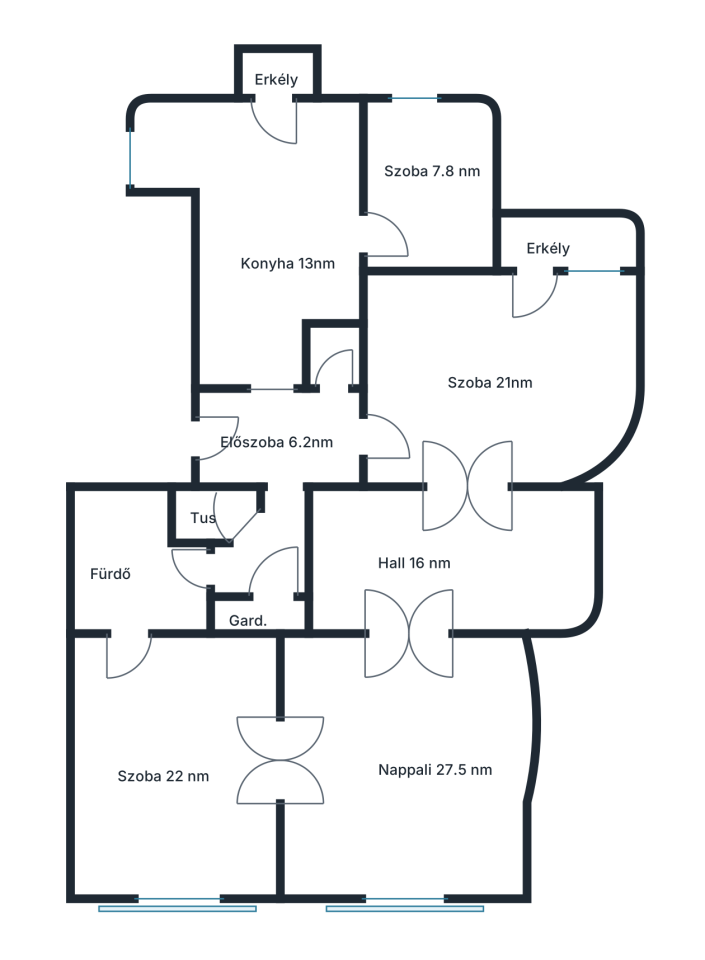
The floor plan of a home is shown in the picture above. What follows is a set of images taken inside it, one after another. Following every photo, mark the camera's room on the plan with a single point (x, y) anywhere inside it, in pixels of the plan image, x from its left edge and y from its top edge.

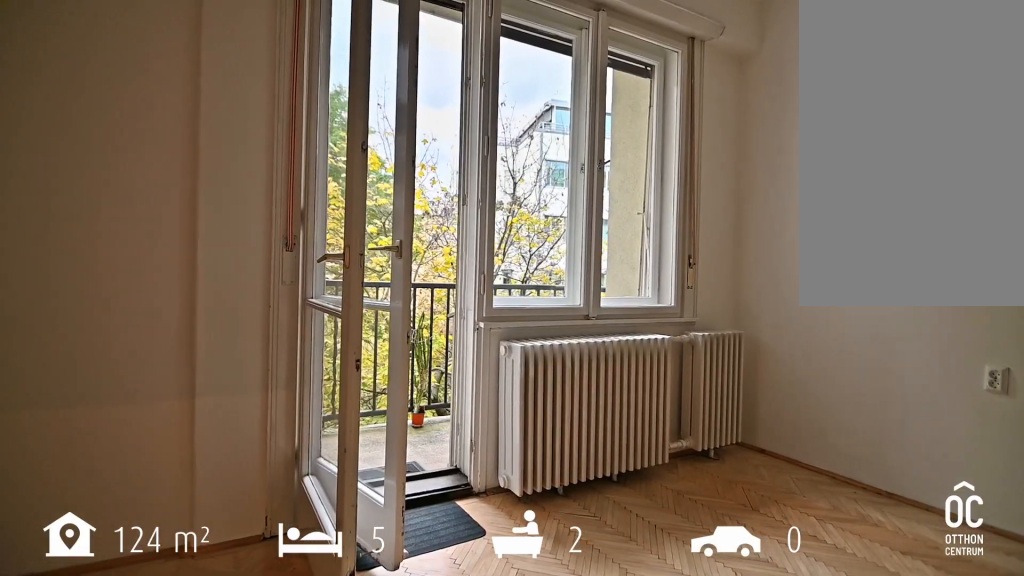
(487, 377)
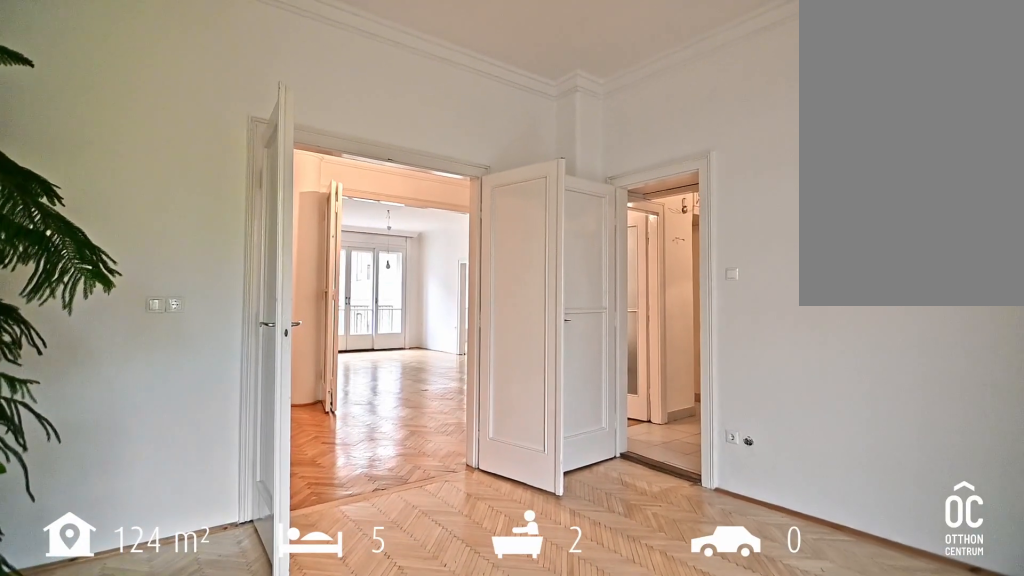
(487, 377)
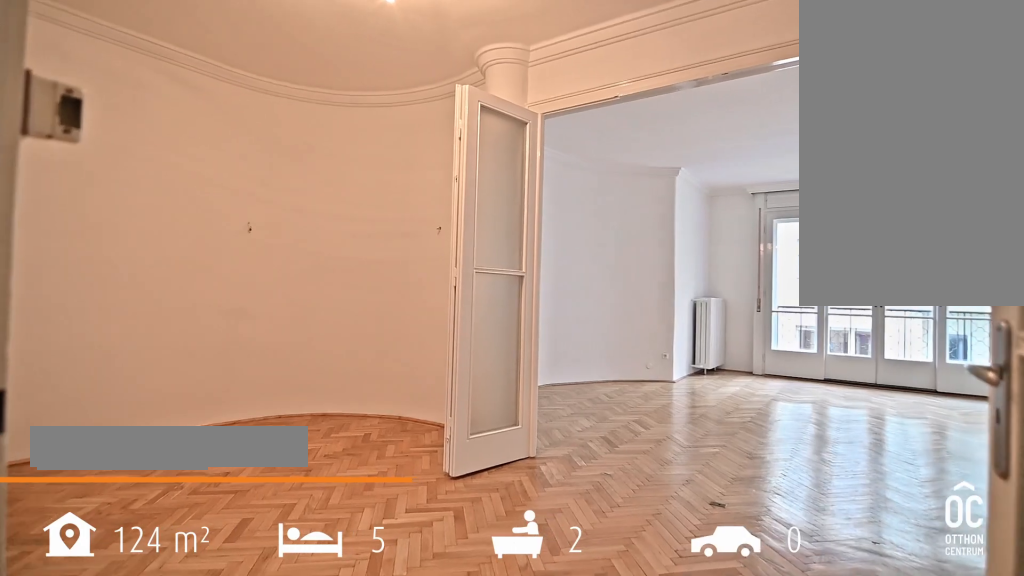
(431, 566)
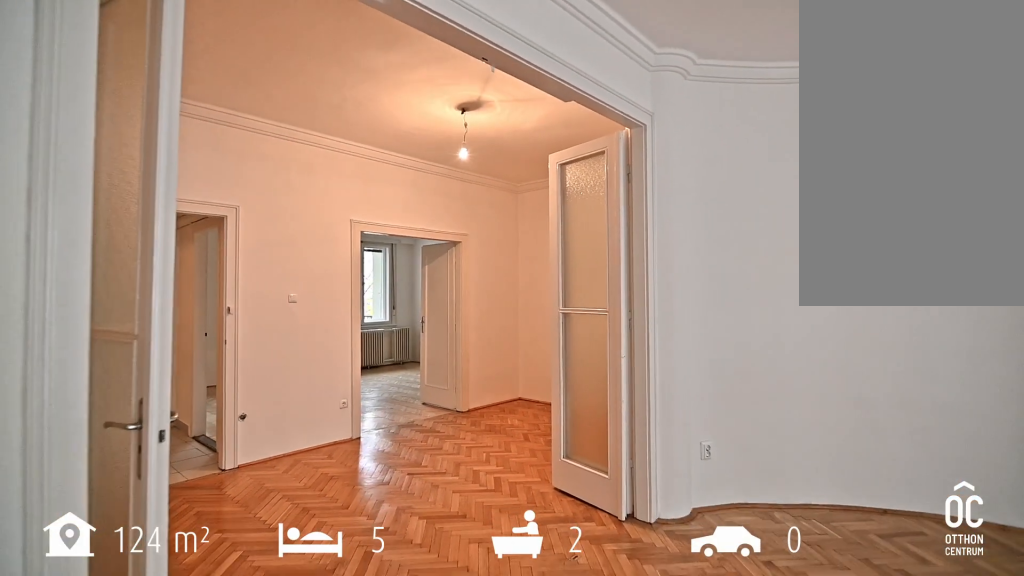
(404, 763)
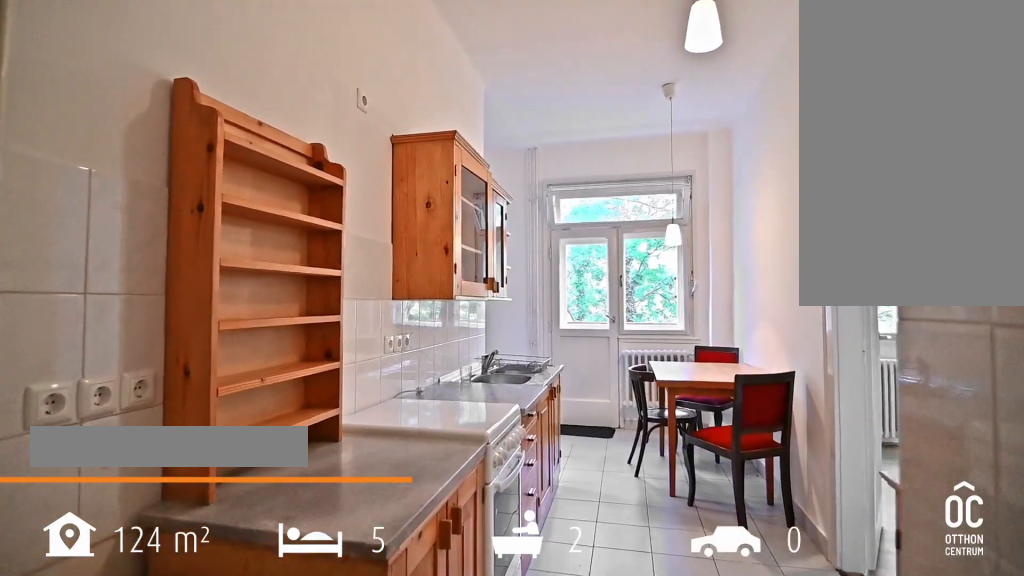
(285, 253)
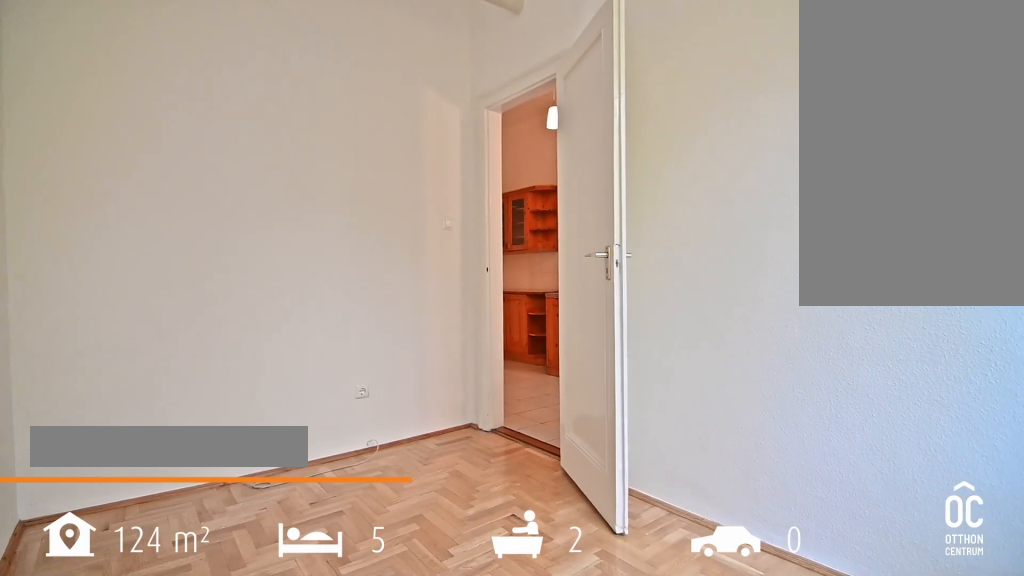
(428, 192)
